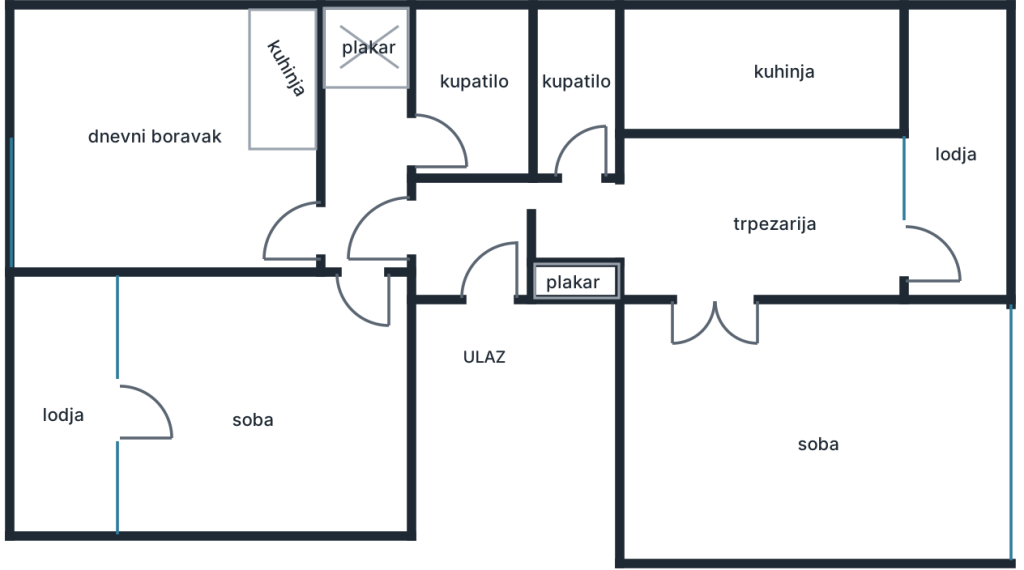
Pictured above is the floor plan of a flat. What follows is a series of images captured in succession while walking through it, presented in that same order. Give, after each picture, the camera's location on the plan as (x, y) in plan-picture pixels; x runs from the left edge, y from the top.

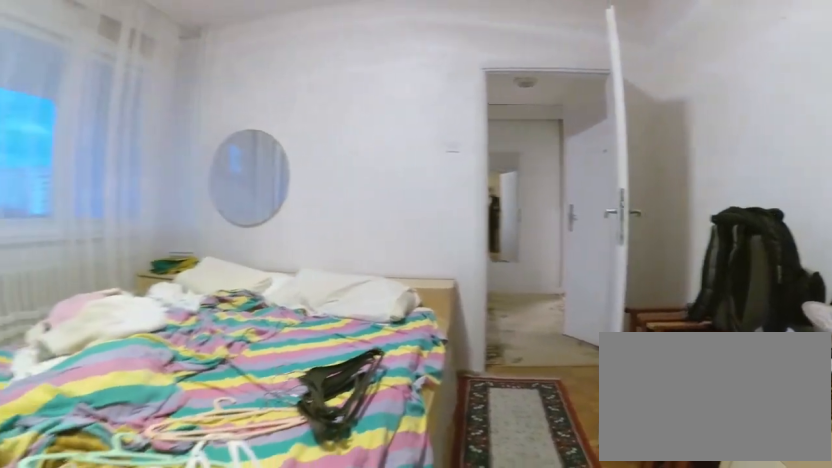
(320, 479)
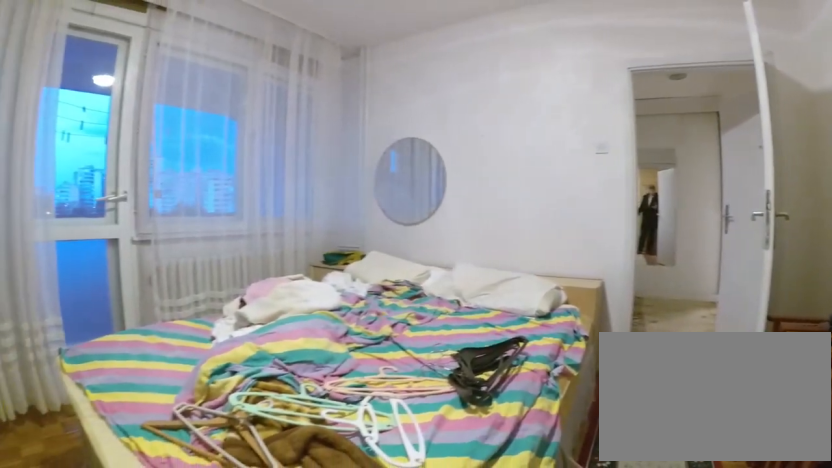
(339, 488)
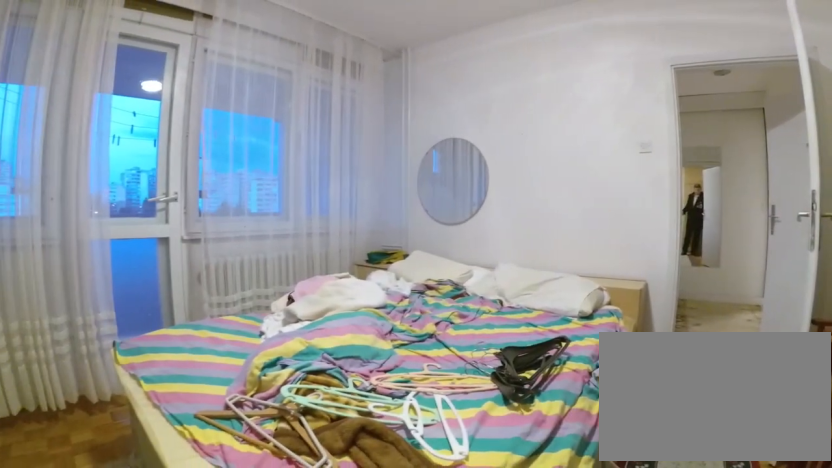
(347, 490)
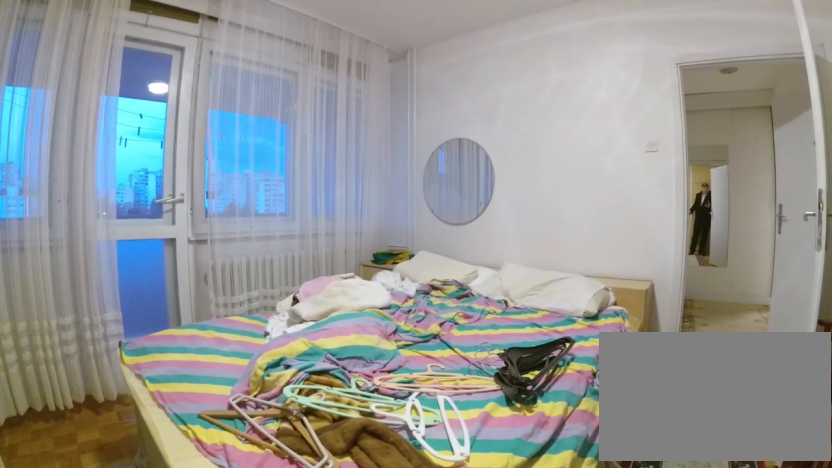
(358, 494)
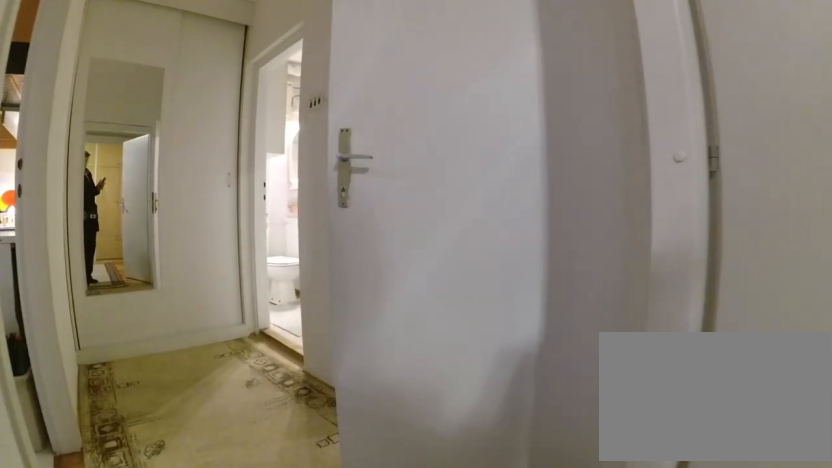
(359, 347)
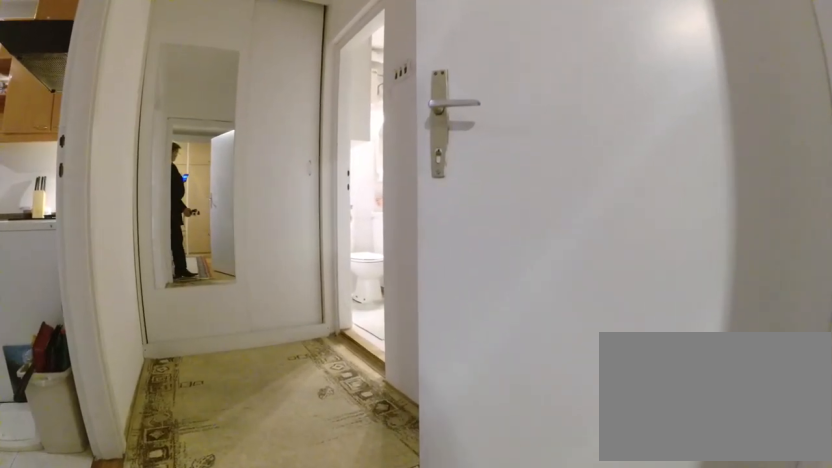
(360, 299)
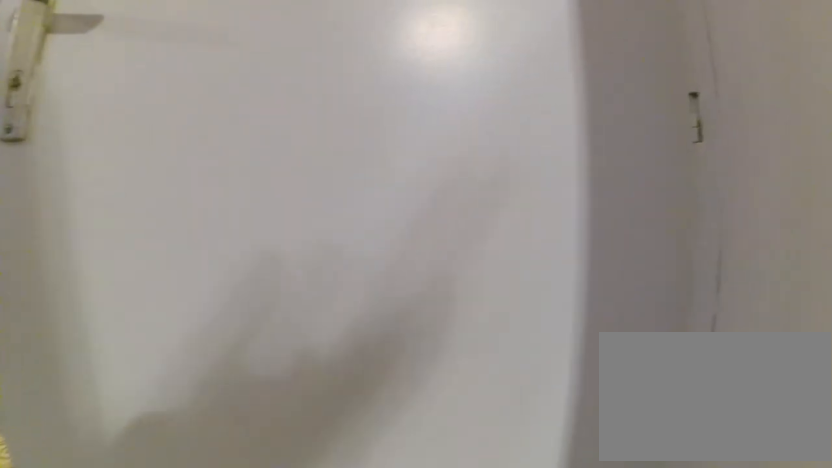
(352, 273)
